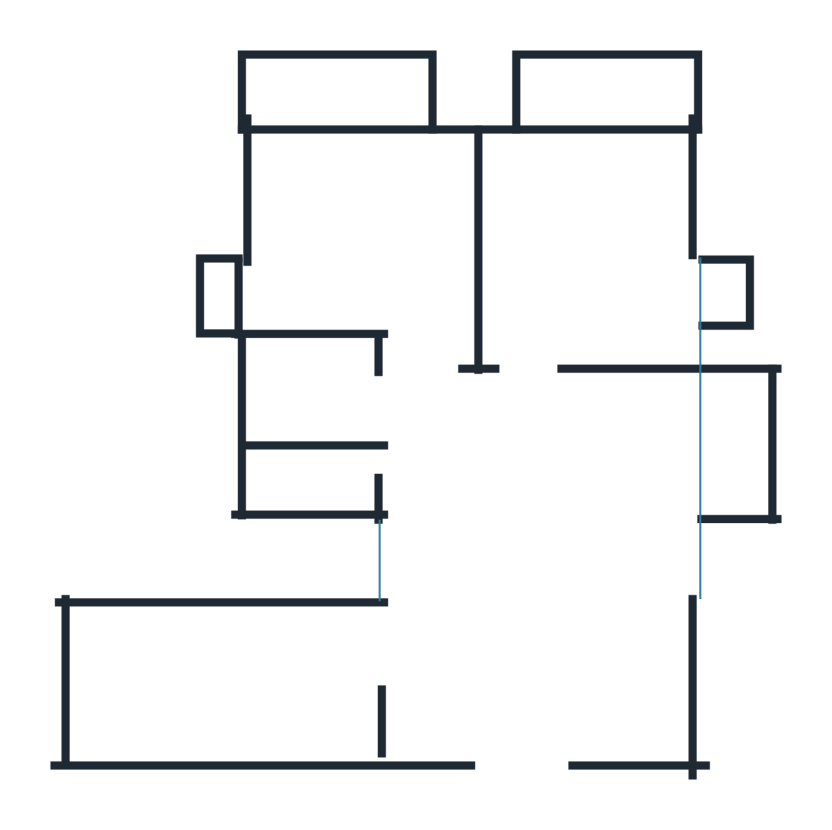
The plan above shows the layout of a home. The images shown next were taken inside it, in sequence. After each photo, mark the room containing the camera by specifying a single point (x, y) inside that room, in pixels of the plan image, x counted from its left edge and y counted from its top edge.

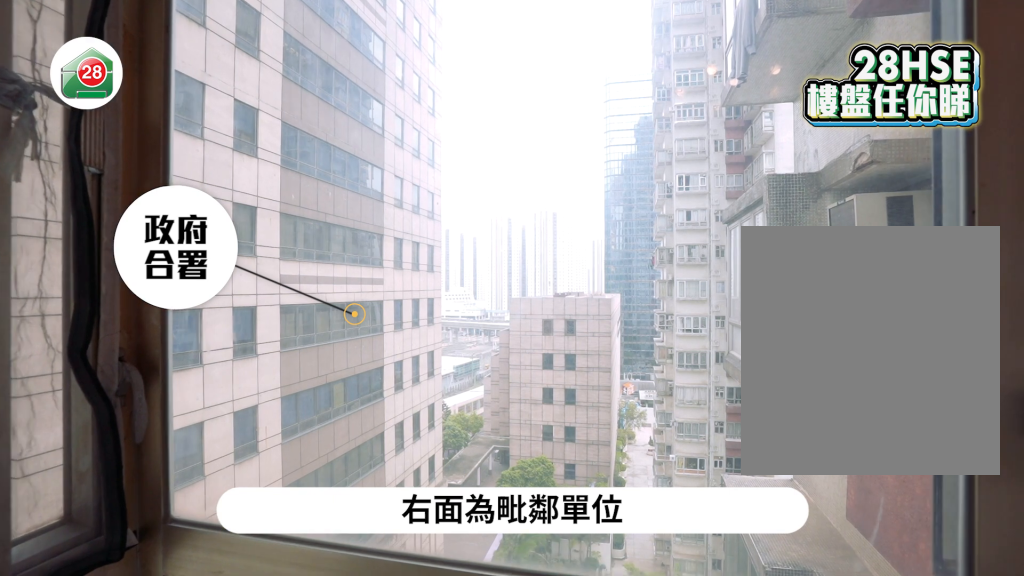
(541, 582)
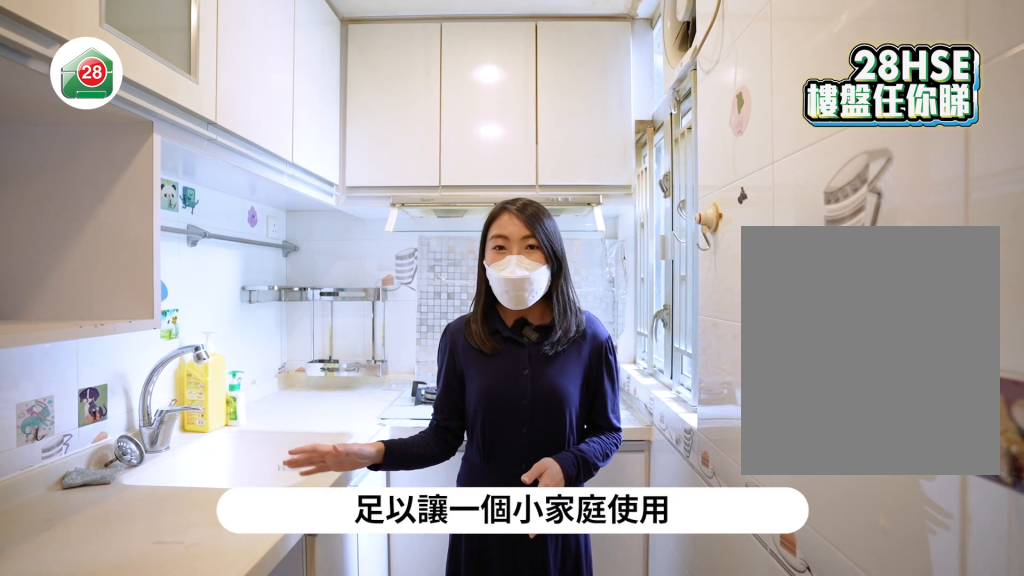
(263, 668)
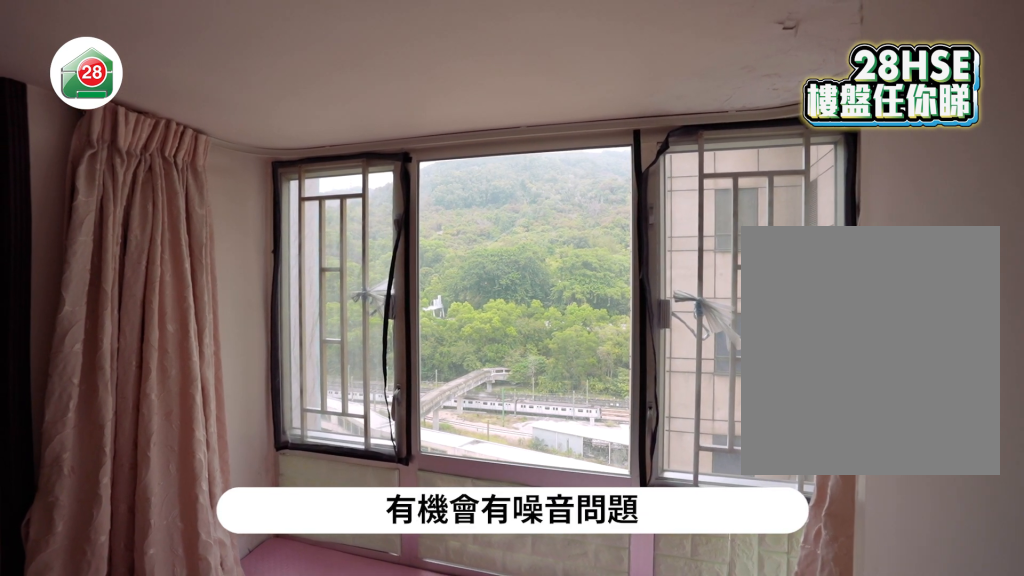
(589, 249)
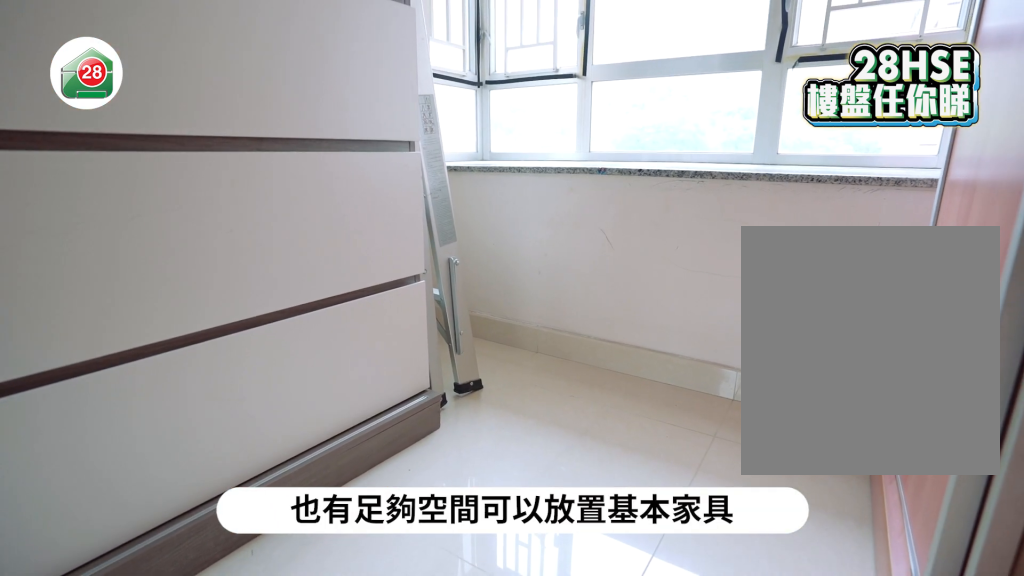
(364, 249)
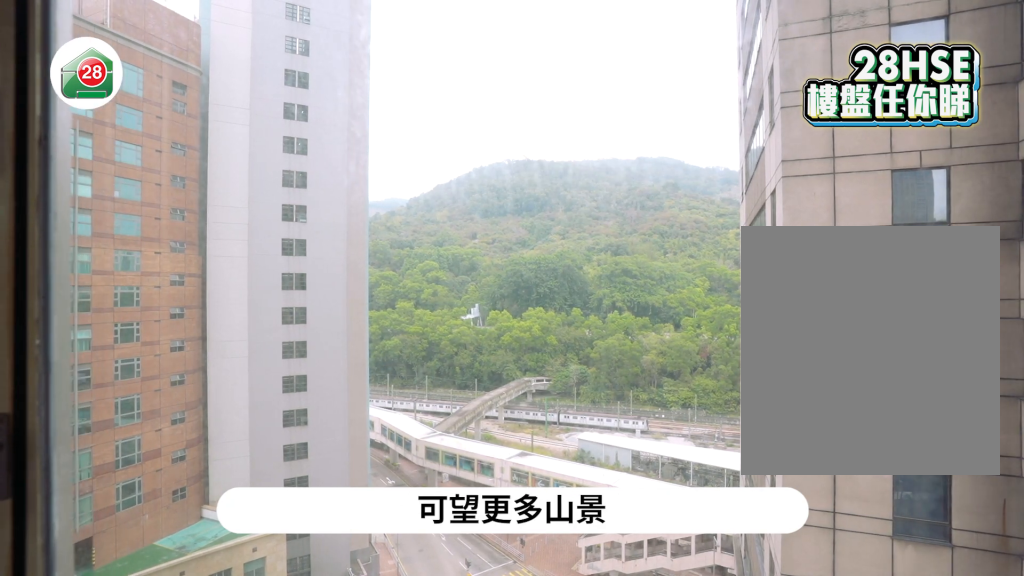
(364, 247)
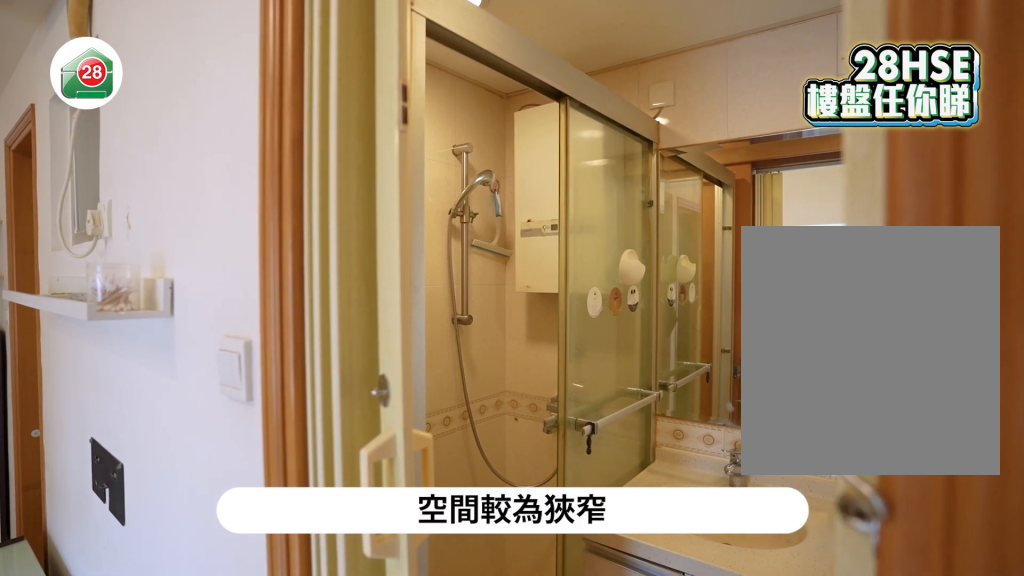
(309, 421)
